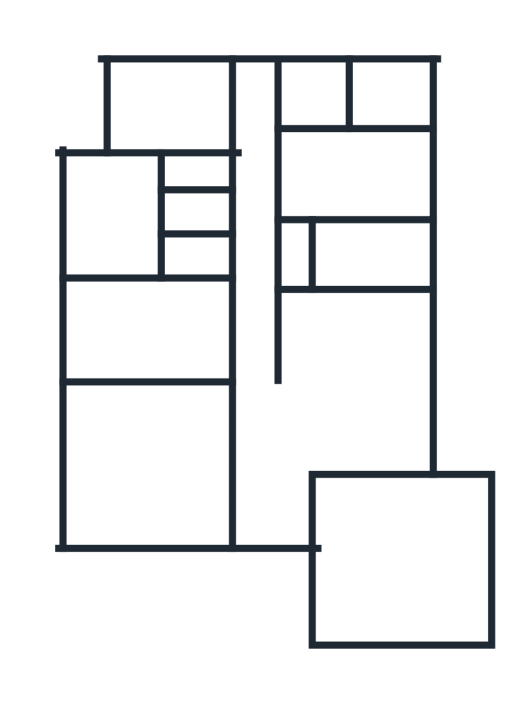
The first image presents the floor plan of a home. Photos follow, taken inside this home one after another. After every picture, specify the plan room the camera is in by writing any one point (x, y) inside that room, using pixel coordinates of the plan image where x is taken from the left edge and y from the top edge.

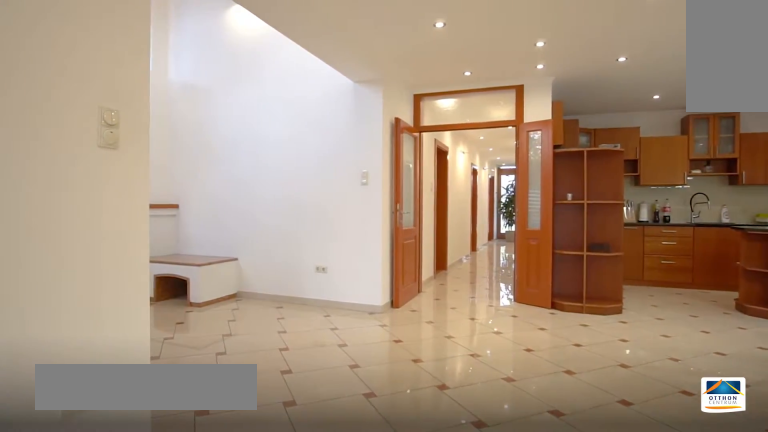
(274, 495)
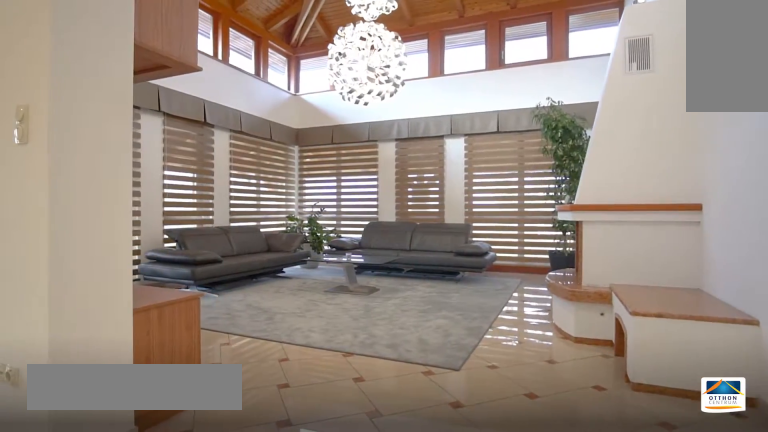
(153, 472)
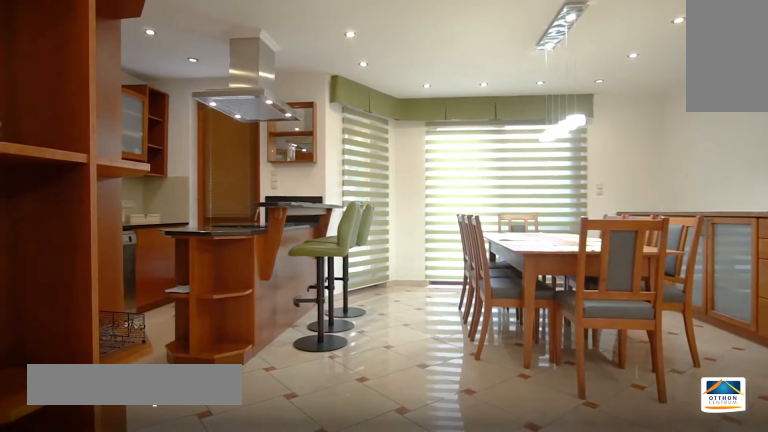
(365, 391)
